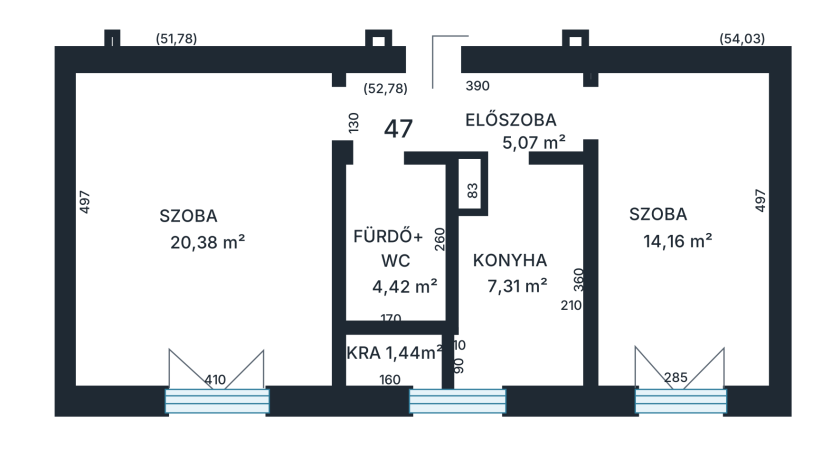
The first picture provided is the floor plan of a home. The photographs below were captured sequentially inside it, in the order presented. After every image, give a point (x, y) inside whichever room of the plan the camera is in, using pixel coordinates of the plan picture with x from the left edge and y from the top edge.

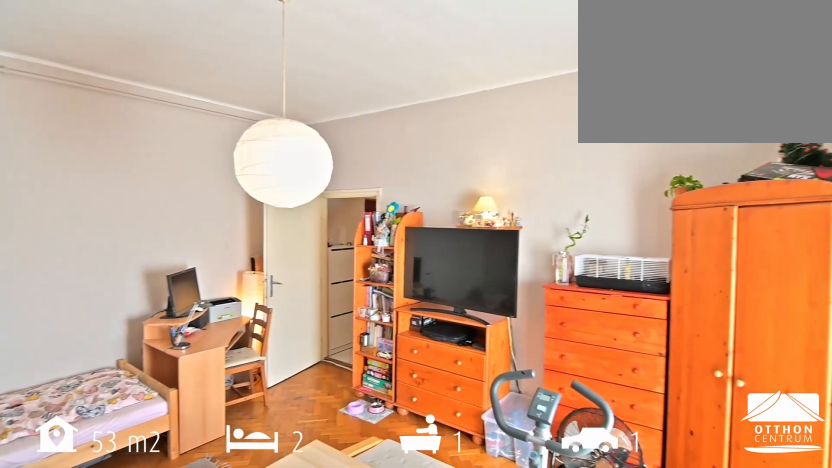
(208, 280)
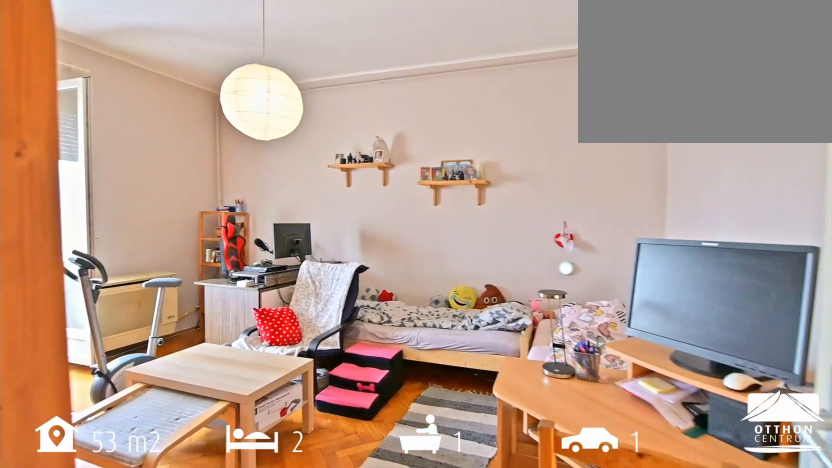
(208, 279)
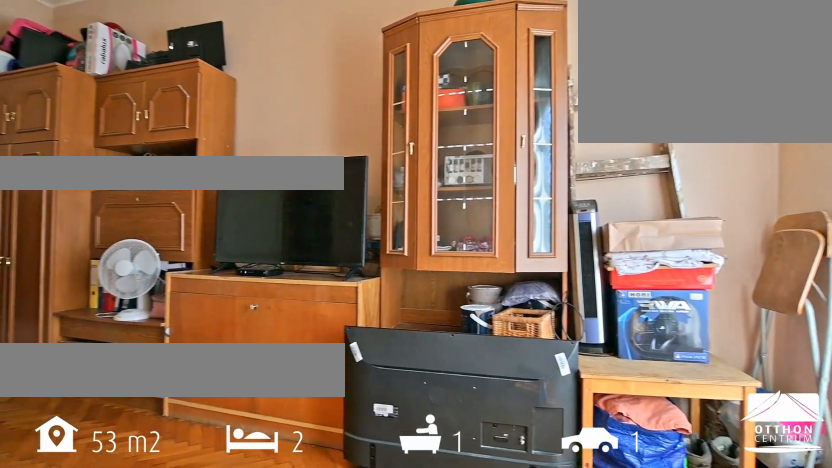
(685, 267)
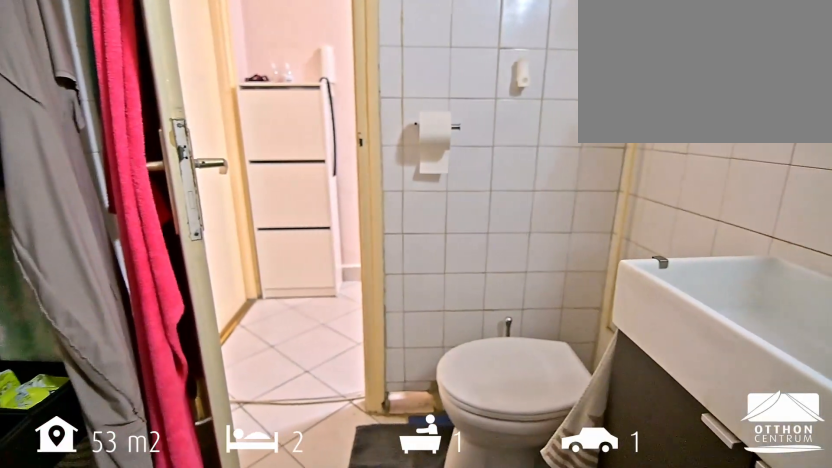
(400, 206)
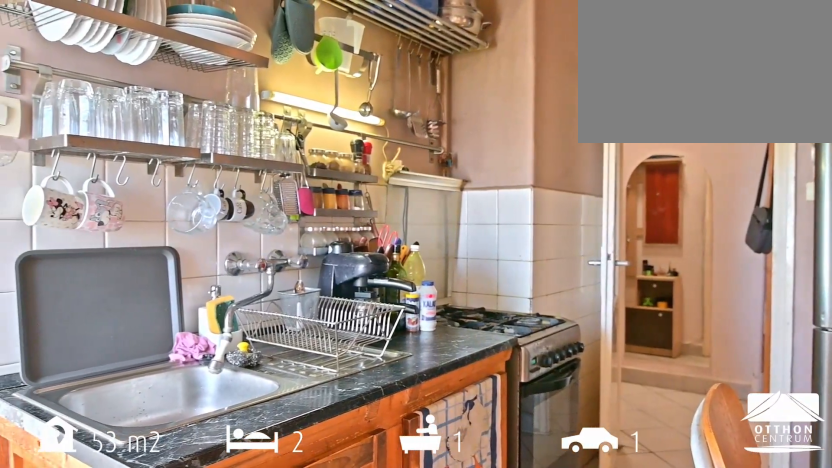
(509, 324)
